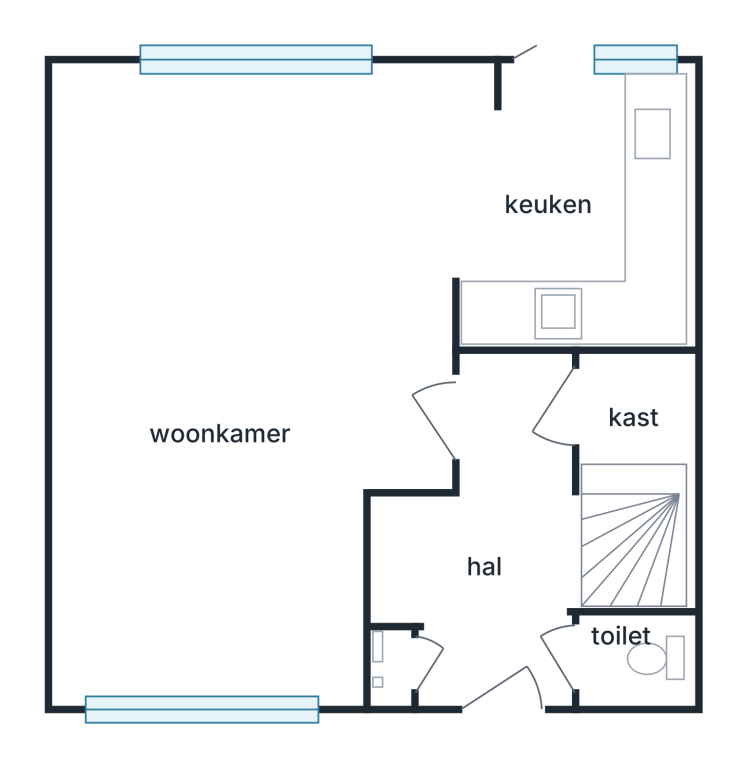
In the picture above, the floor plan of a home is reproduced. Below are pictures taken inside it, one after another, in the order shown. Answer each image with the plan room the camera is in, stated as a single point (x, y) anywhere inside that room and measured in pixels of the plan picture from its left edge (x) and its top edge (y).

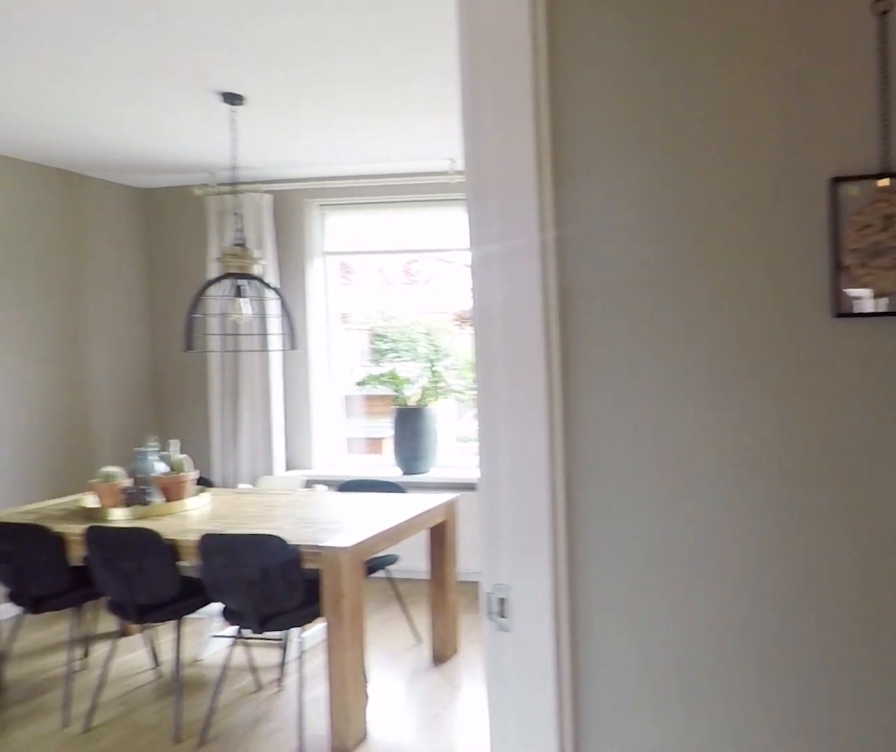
(491, 540)
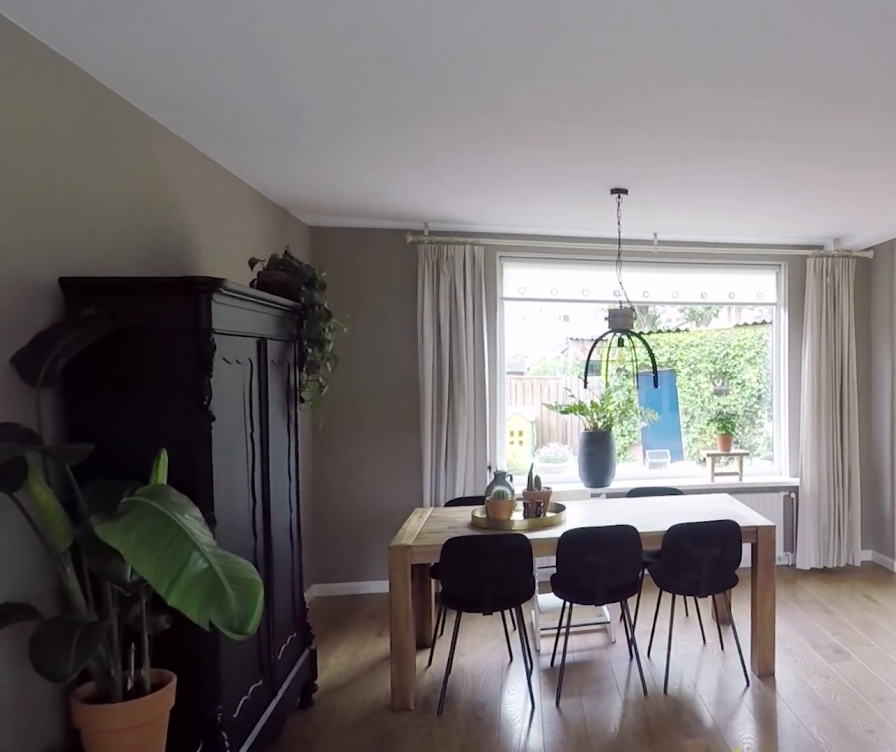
(173, 310)
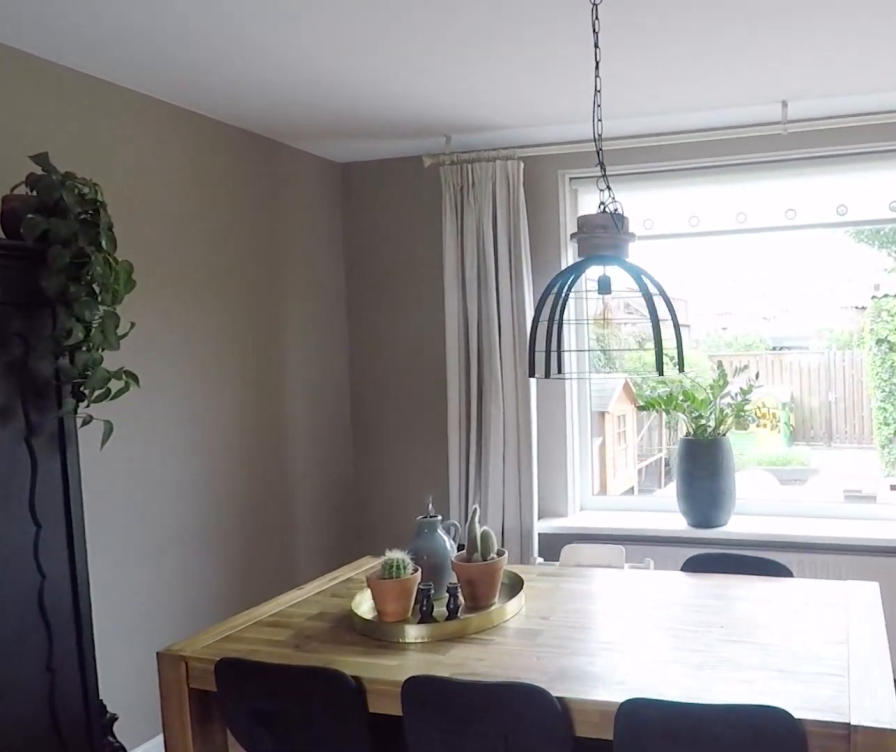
(173, 310)
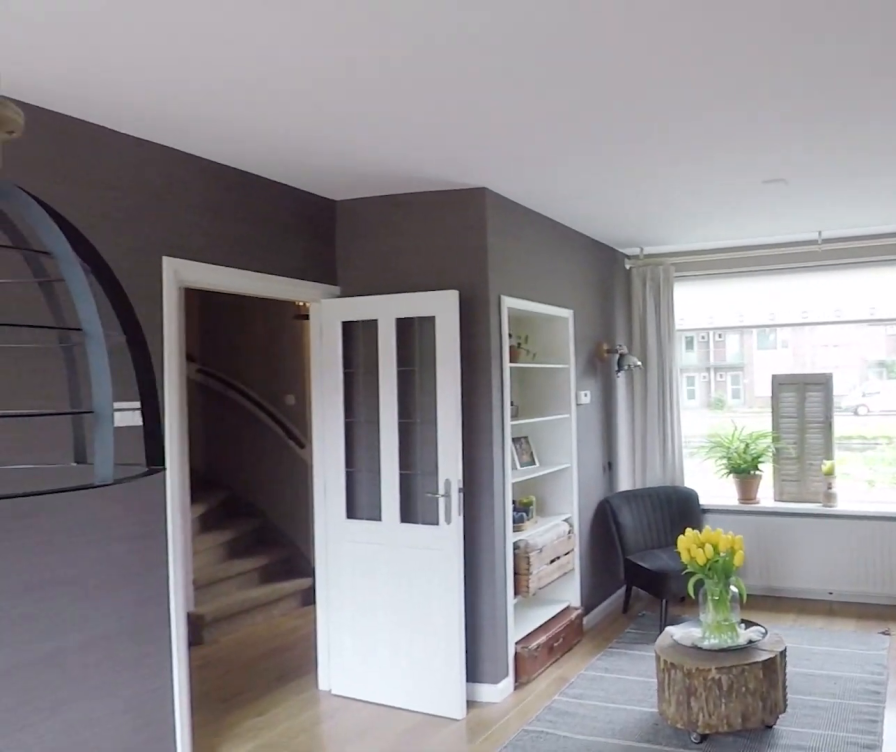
(173, 310)
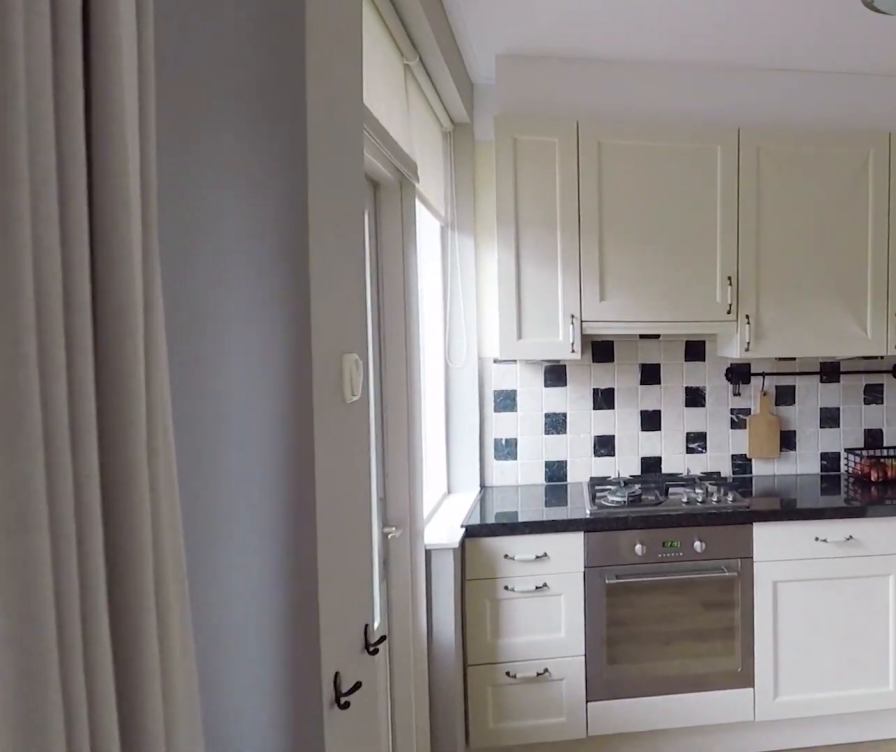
(568, 210)
